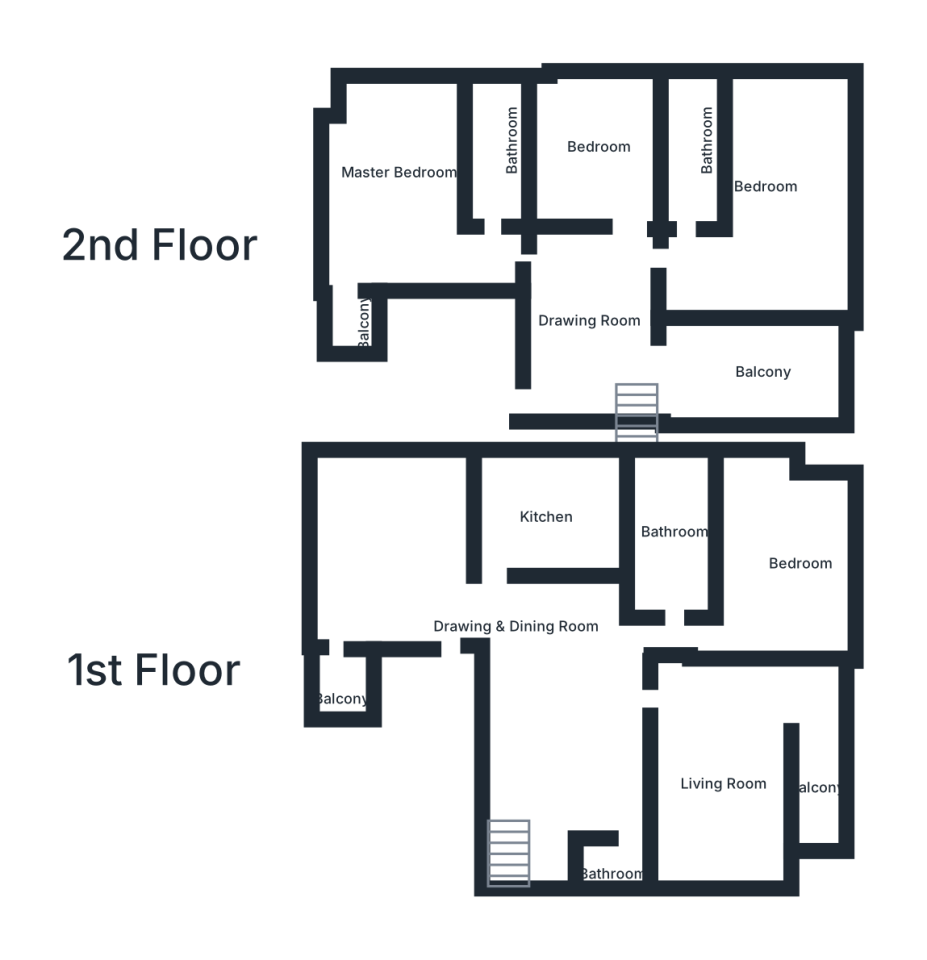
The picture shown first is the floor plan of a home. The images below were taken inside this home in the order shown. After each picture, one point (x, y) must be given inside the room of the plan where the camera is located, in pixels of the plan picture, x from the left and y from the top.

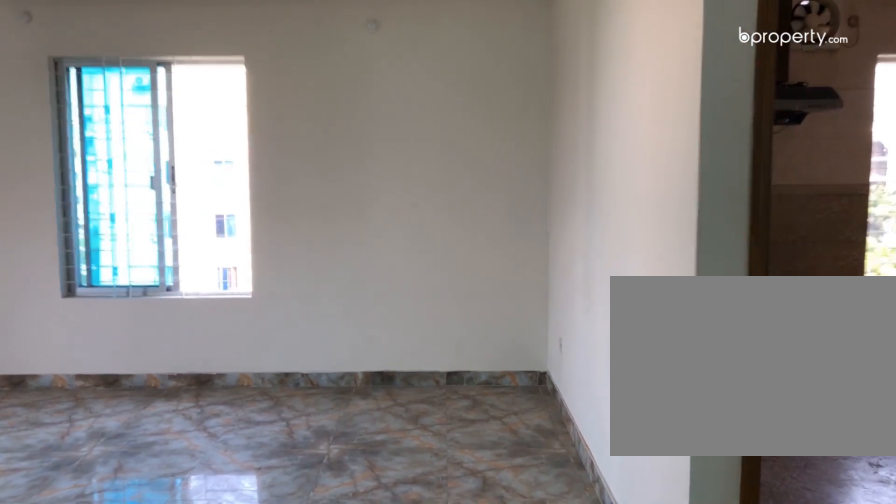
(431, 595)
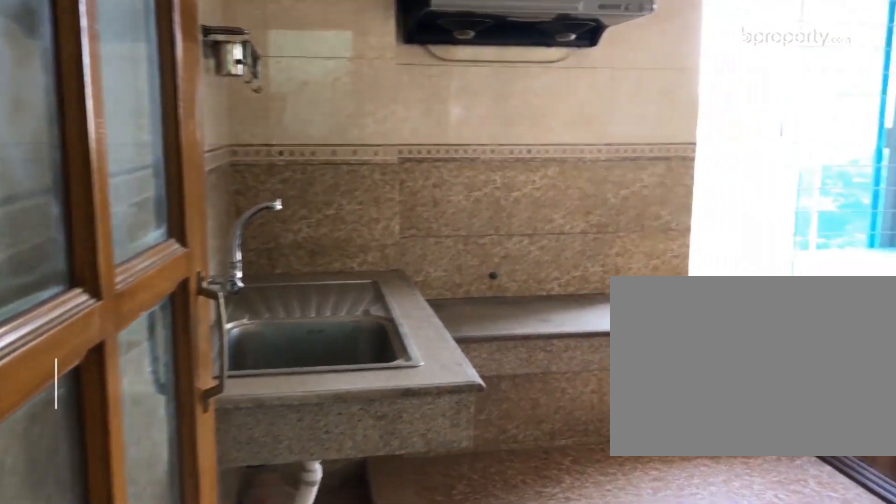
(551, 516)
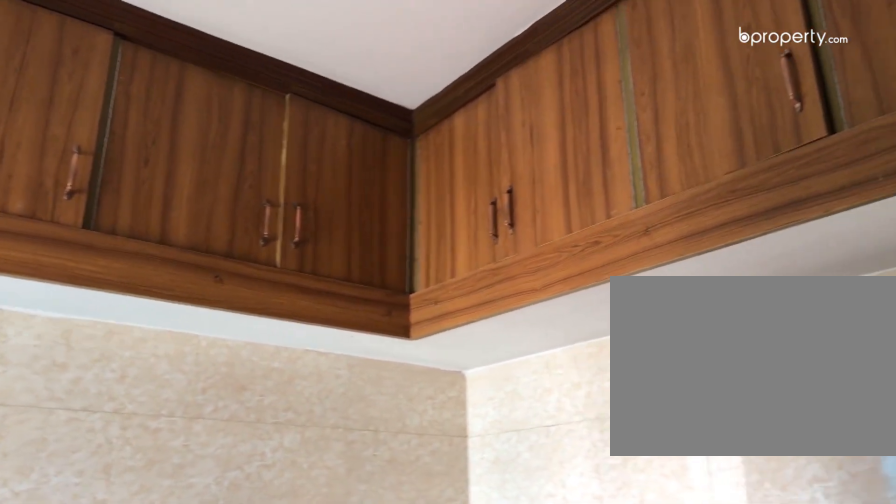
(535, 517)
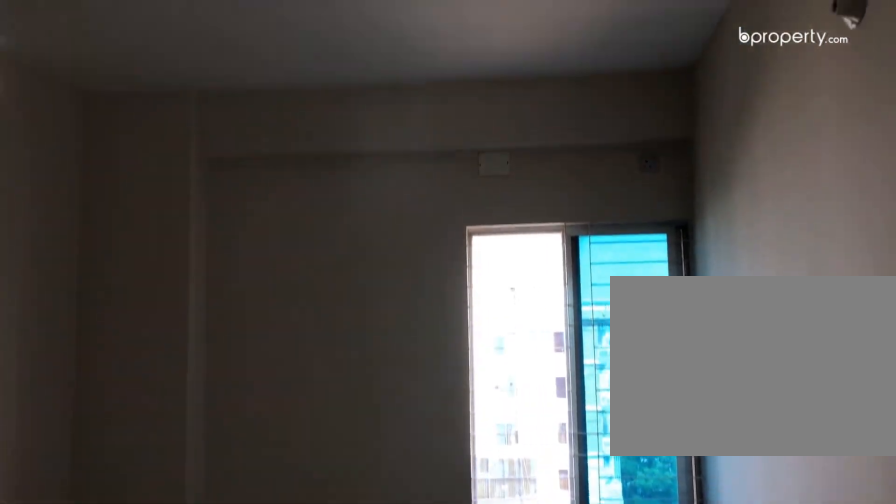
(607, 150)
